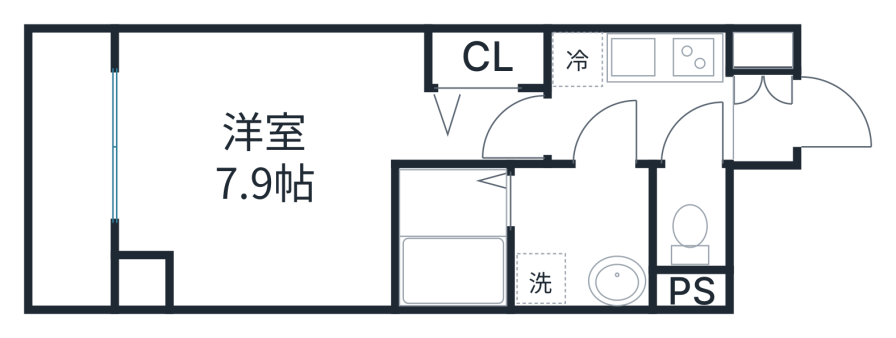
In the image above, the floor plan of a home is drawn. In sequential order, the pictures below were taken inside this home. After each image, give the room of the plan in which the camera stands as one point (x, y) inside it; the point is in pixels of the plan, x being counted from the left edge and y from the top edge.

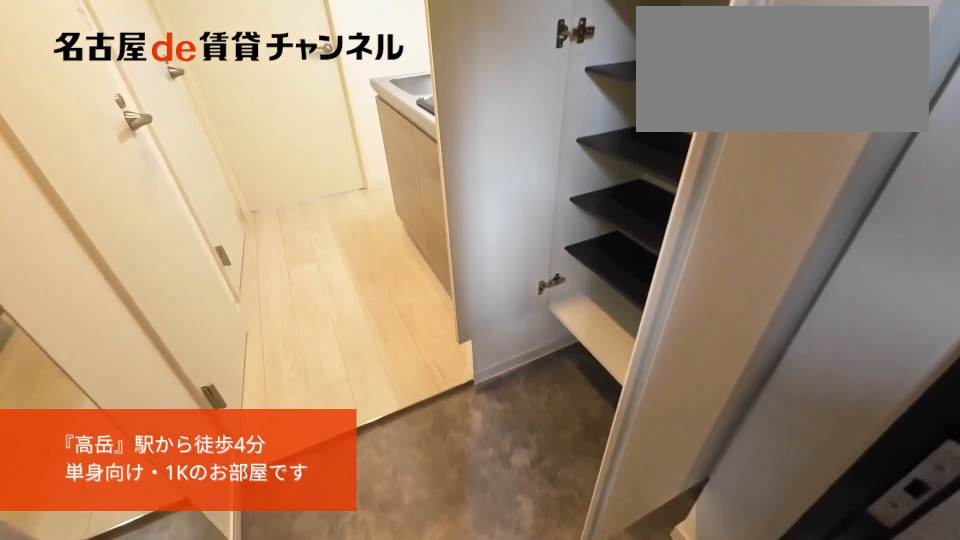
(763, 96)
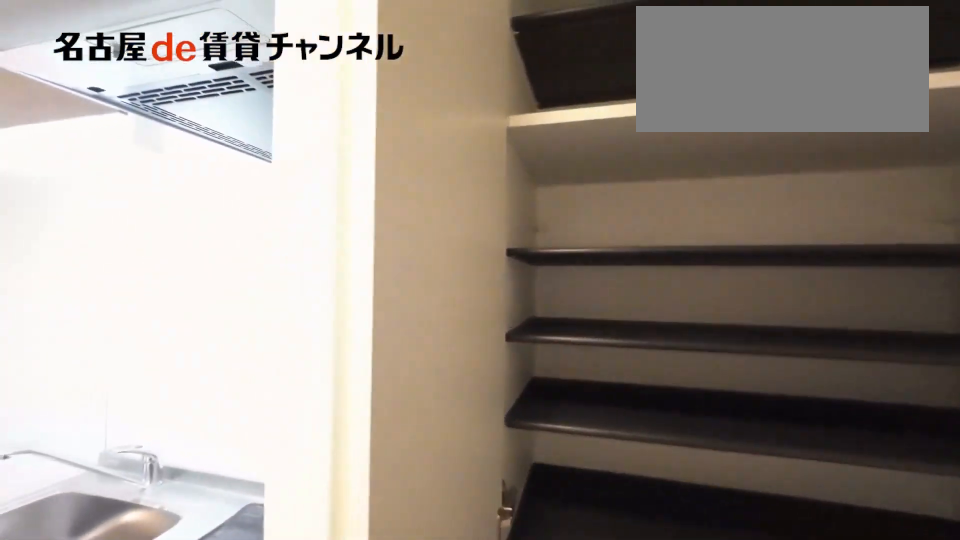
(763, 96)
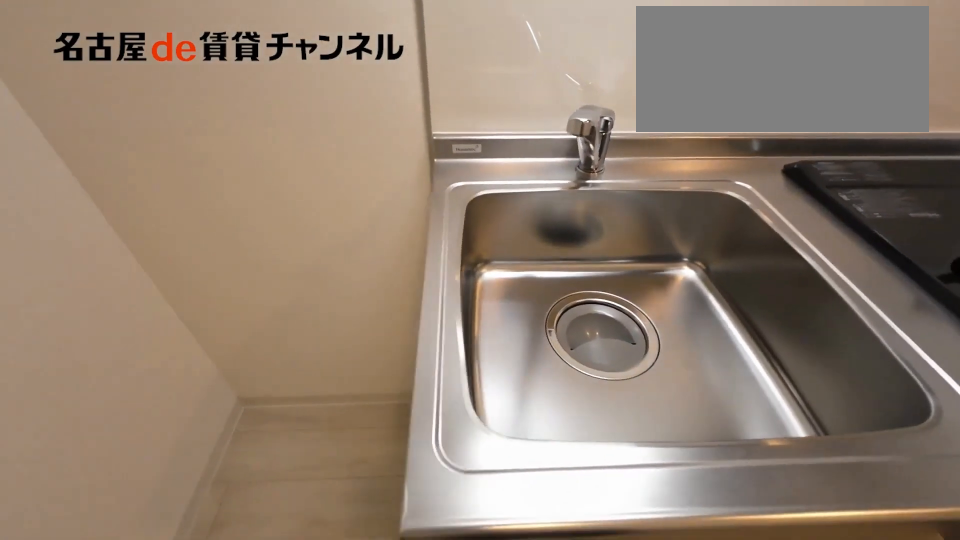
(638, 74)
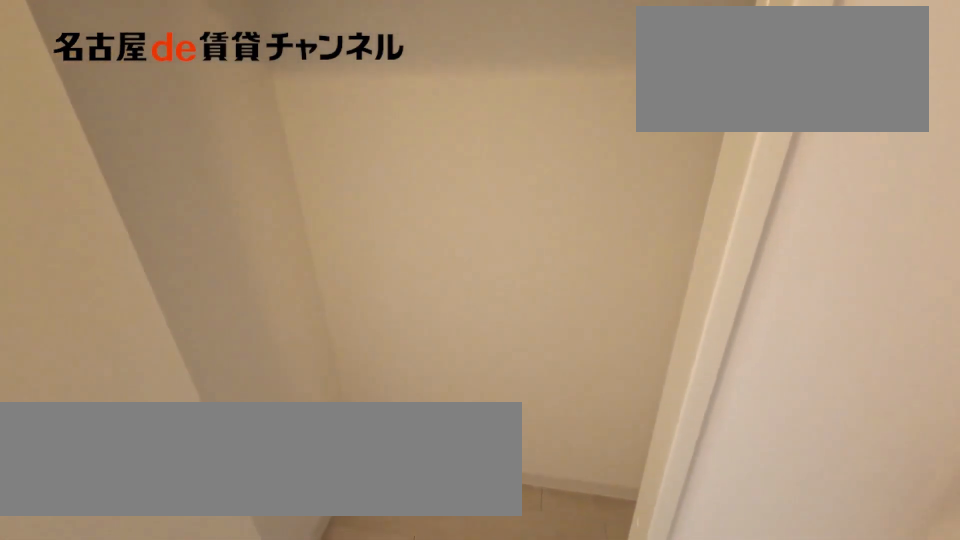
(488, 58)
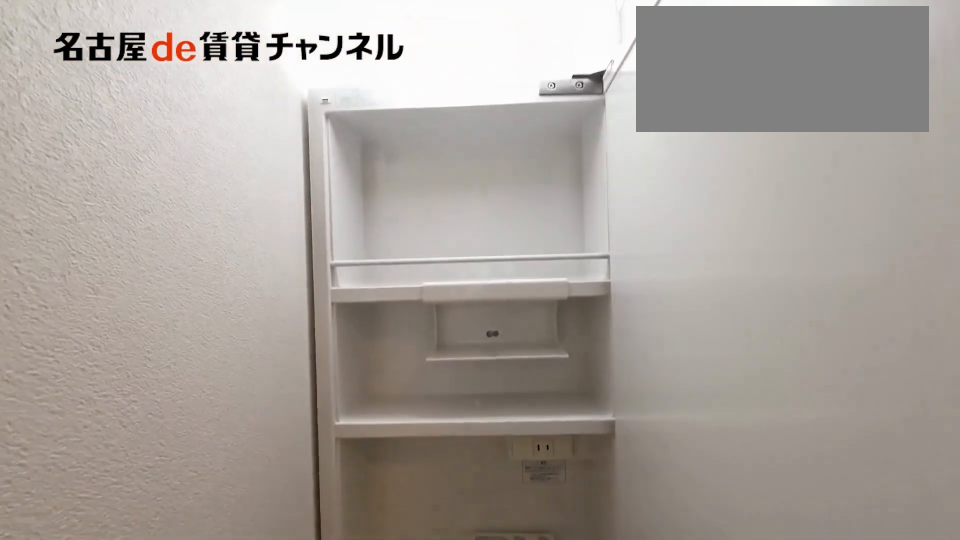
(580, 236)
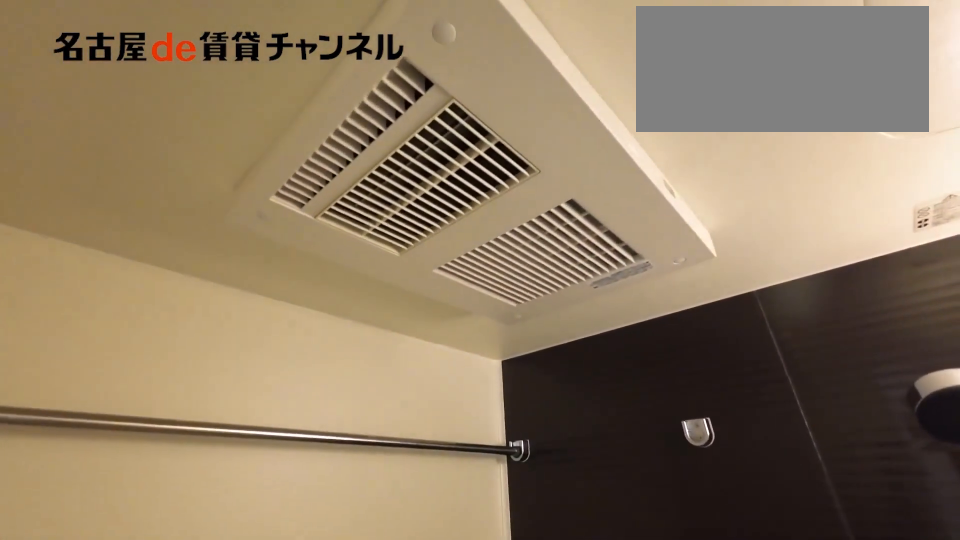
(453, 238)
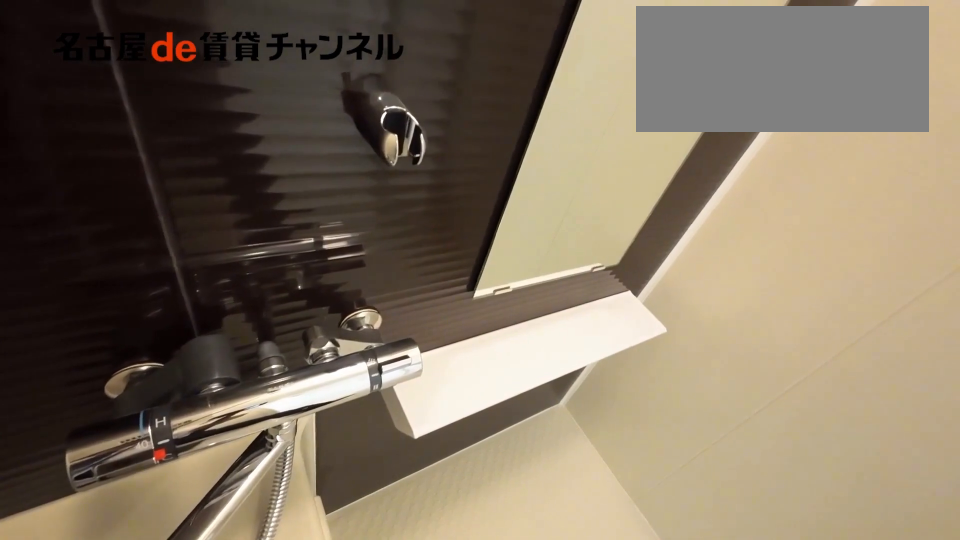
(453, 238)
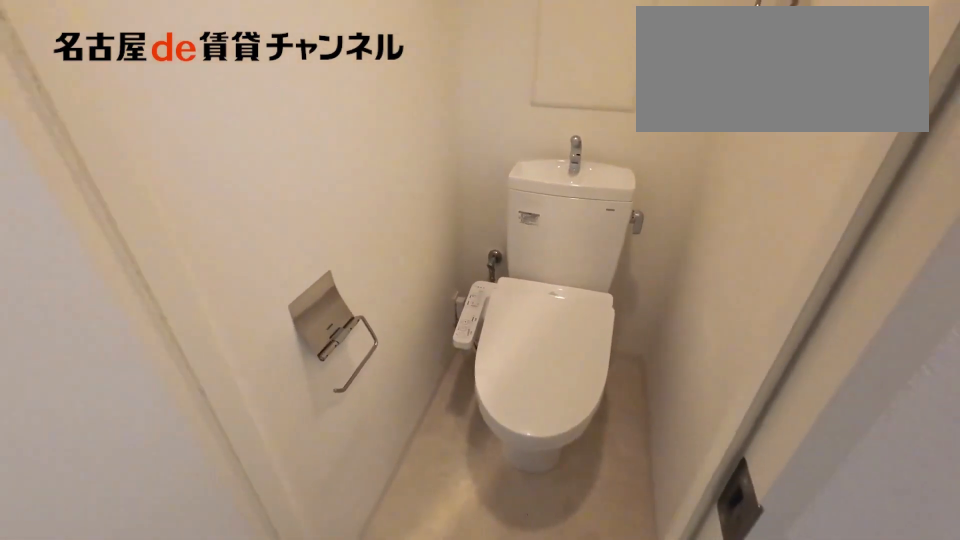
(689, 239)
